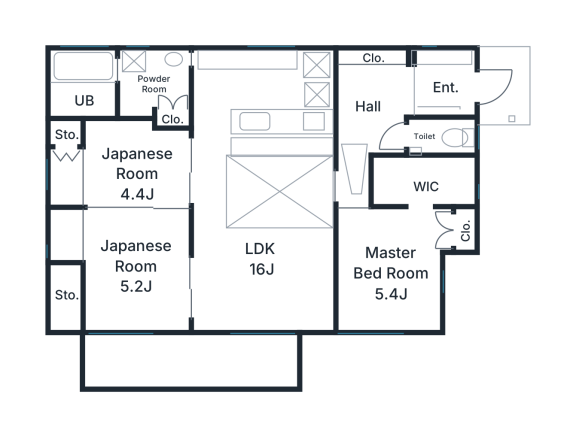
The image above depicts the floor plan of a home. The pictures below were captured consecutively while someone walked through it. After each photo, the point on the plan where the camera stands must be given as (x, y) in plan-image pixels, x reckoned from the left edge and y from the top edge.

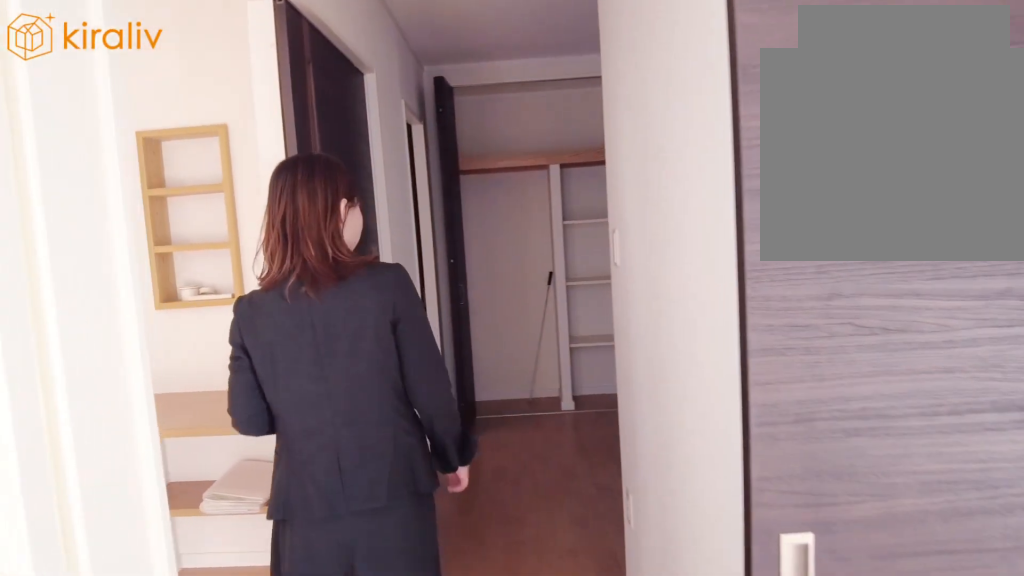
(357, 205)
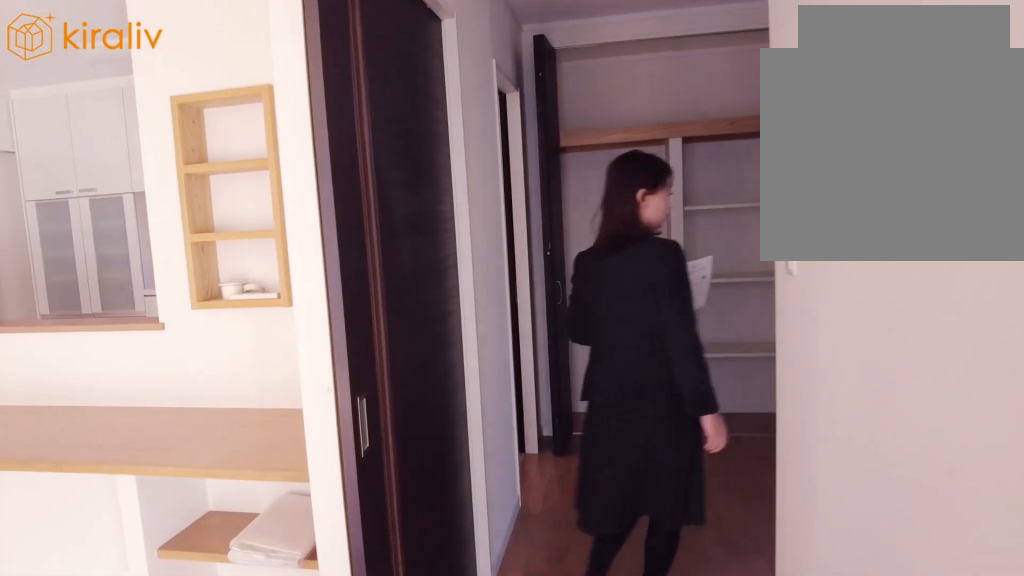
(364, 159)
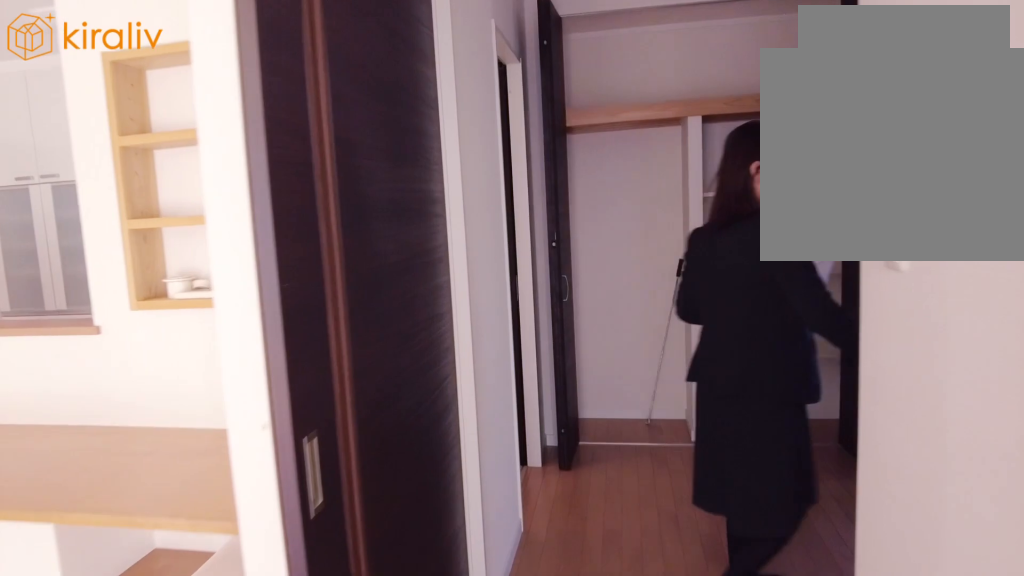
(376, 146)
